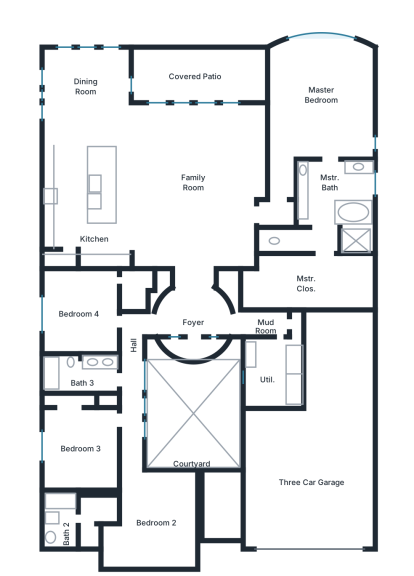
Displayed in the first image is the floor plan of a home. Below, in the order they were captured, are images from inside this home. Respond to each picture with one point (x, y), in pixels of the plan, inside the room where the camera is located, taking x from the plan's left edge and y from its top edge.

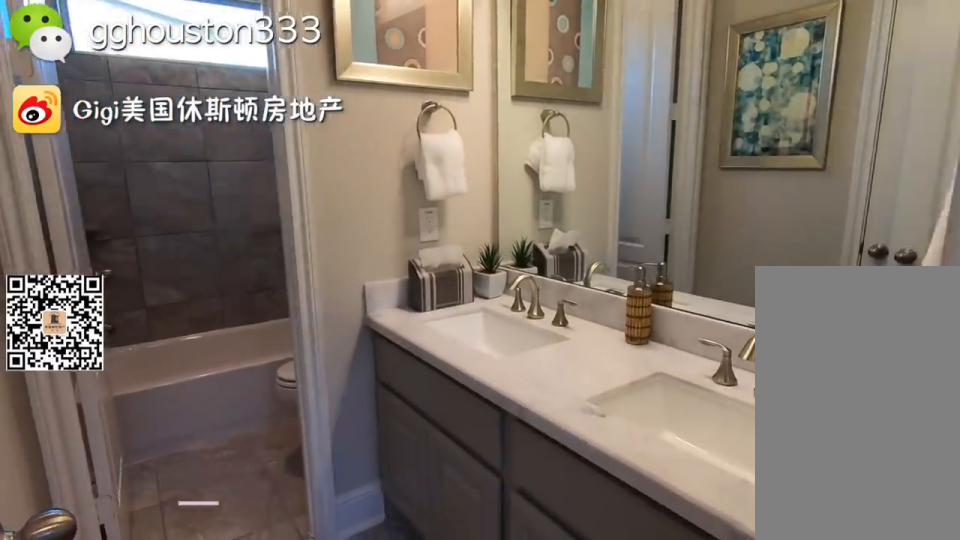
(77, 373)
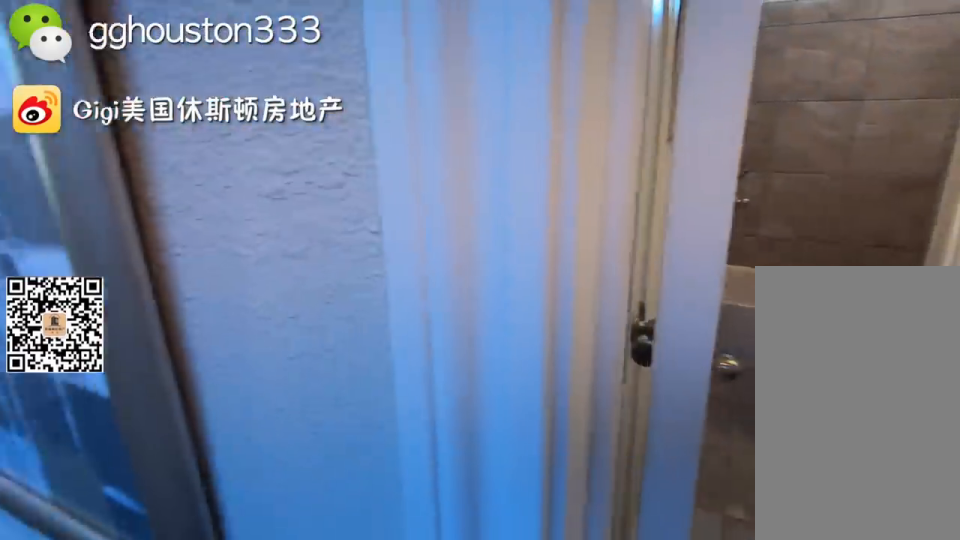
(77, 373)
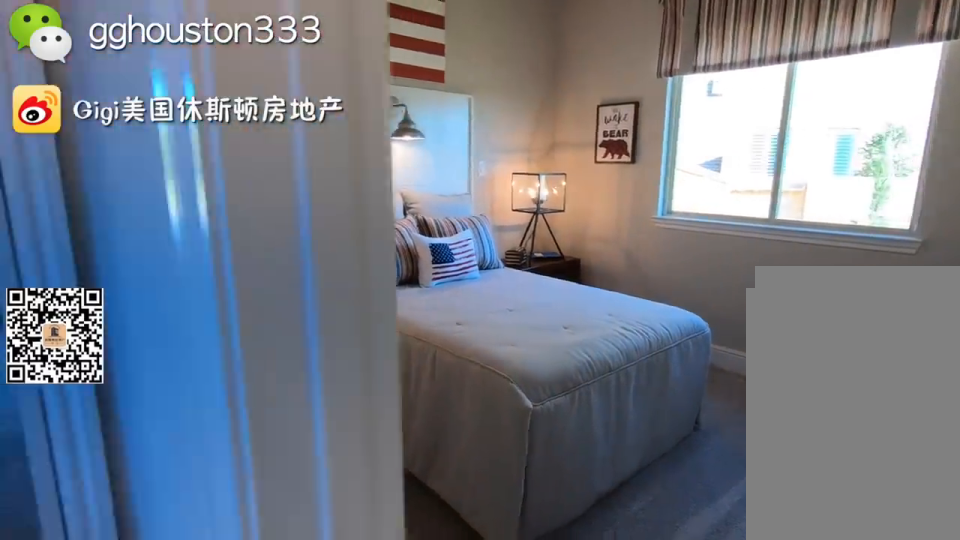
(78, 447)
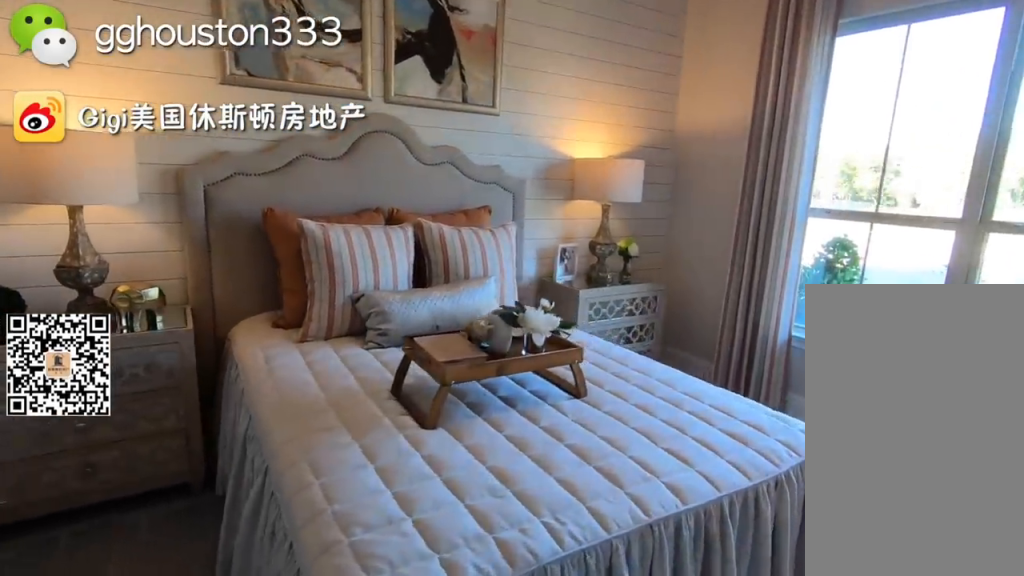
(152, 521)
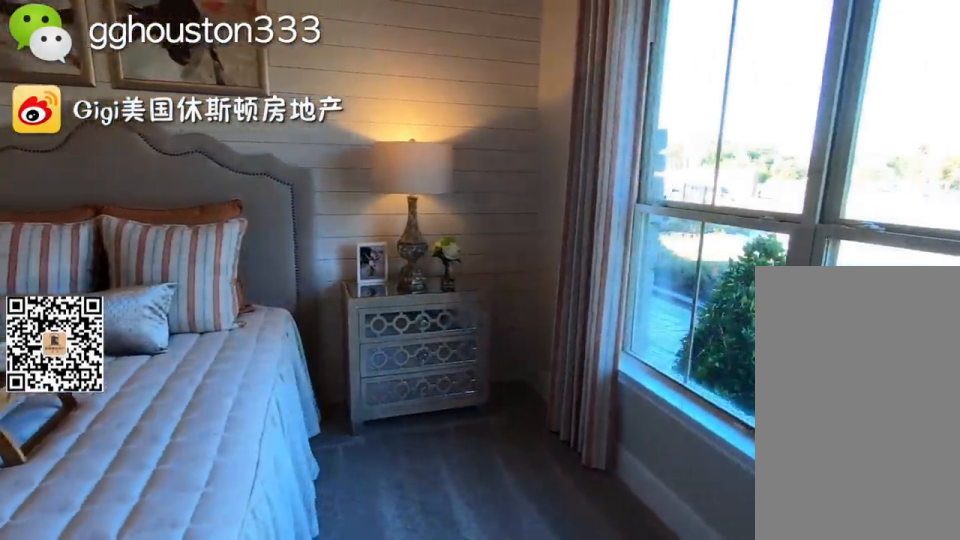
(152, 521)
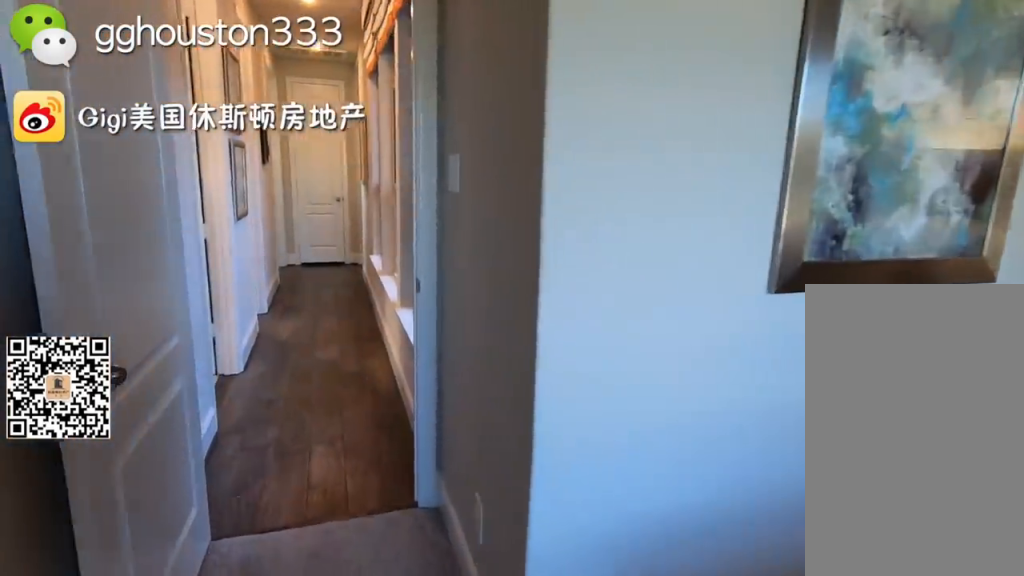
(152, 519)
